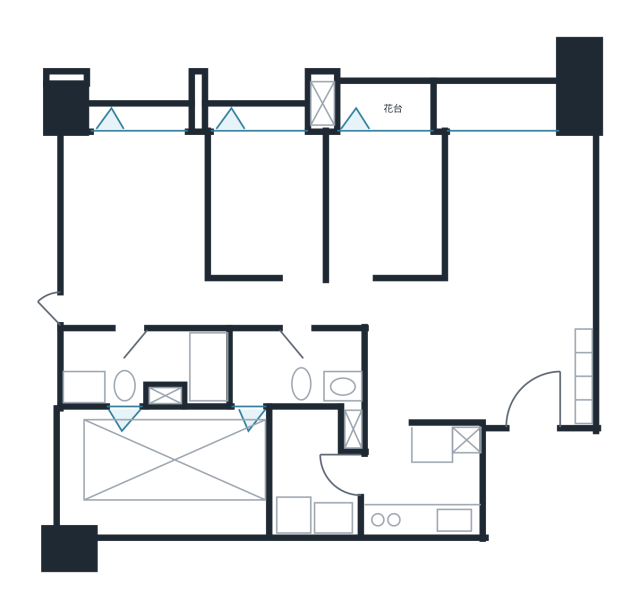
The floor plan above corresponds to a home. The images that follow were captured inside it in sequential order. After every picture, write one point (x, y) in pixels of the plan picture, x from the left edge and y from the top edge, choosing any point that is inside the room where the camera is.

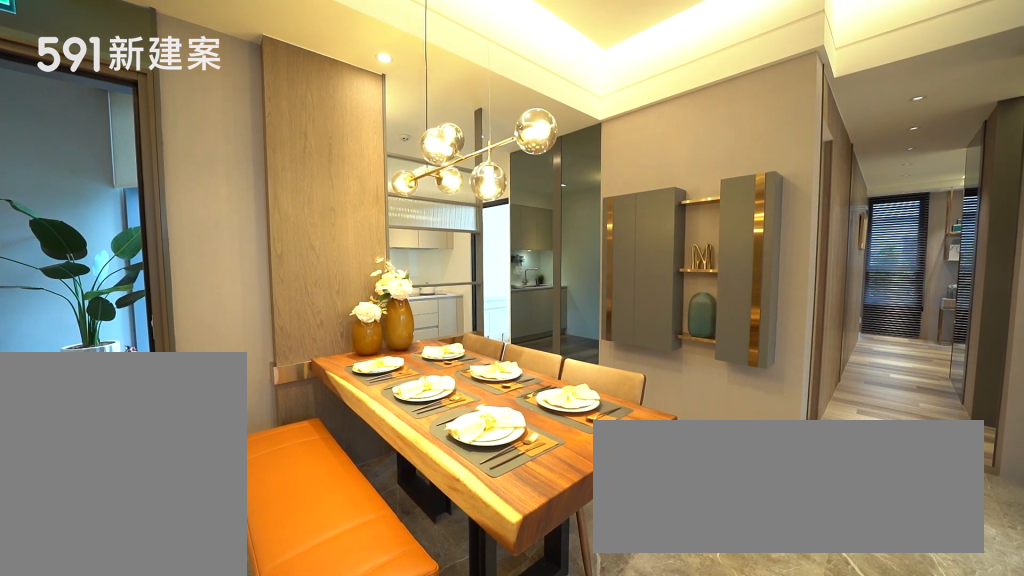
(454, 356)
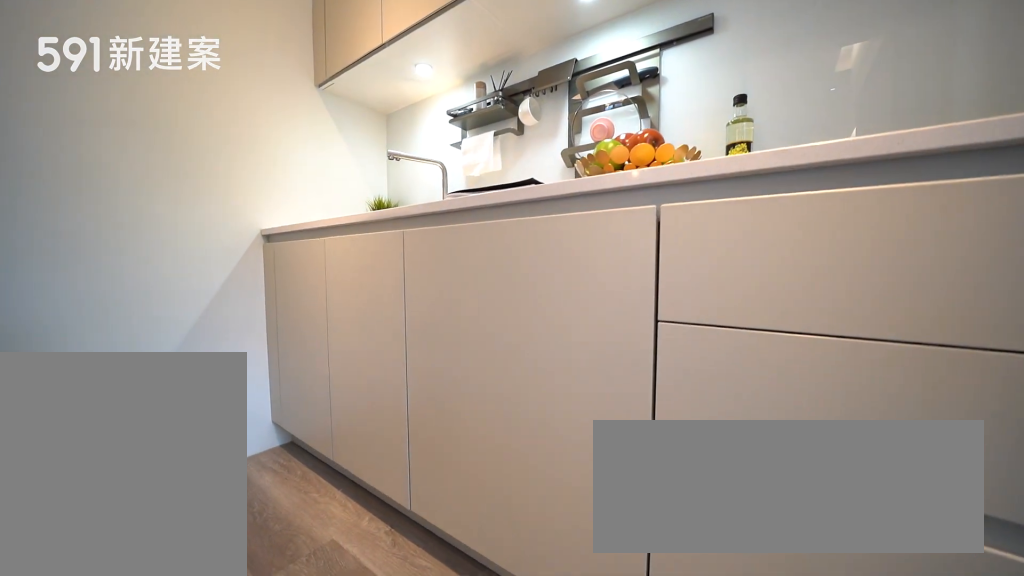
(426, 480)
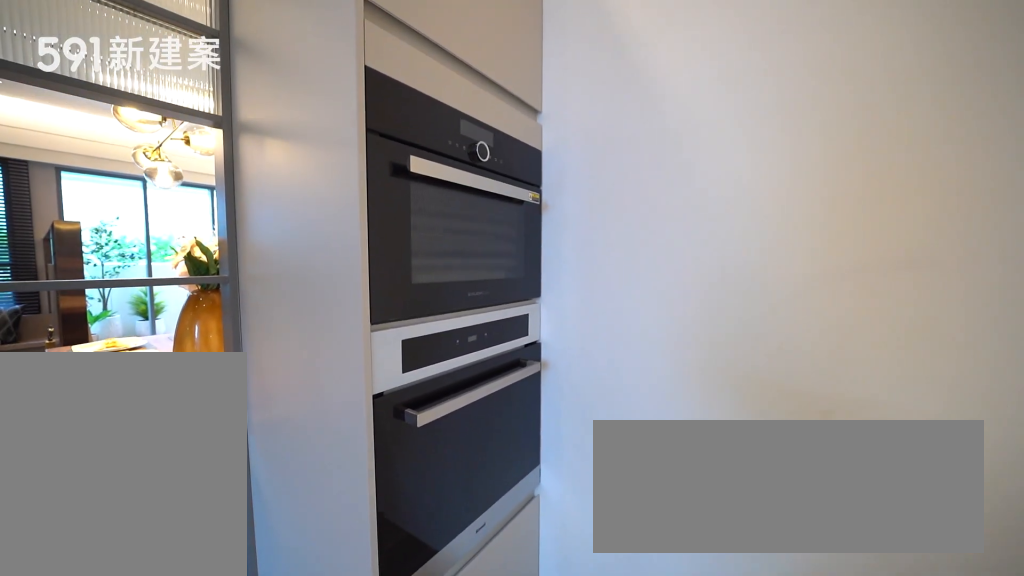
(426, 480)
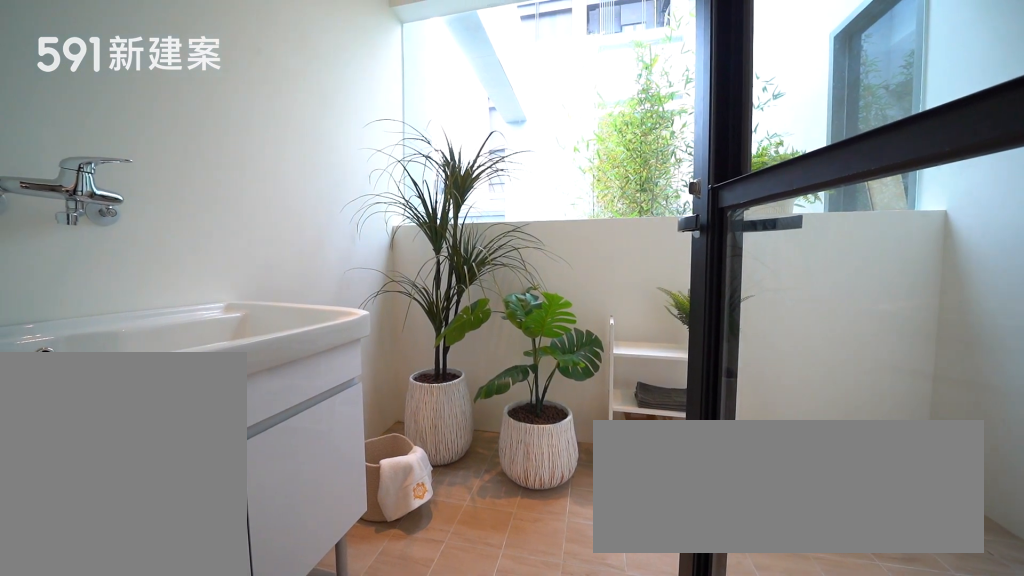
(318, 471)
